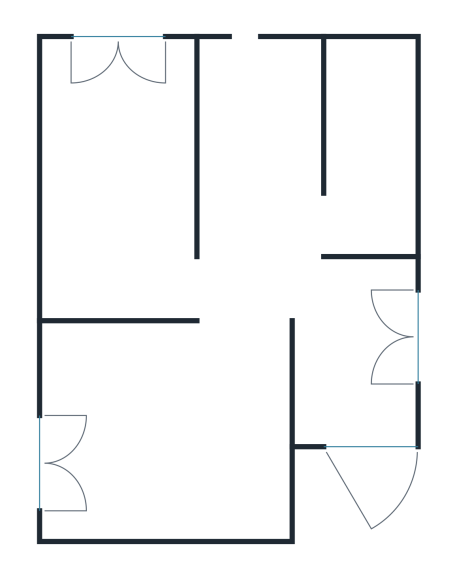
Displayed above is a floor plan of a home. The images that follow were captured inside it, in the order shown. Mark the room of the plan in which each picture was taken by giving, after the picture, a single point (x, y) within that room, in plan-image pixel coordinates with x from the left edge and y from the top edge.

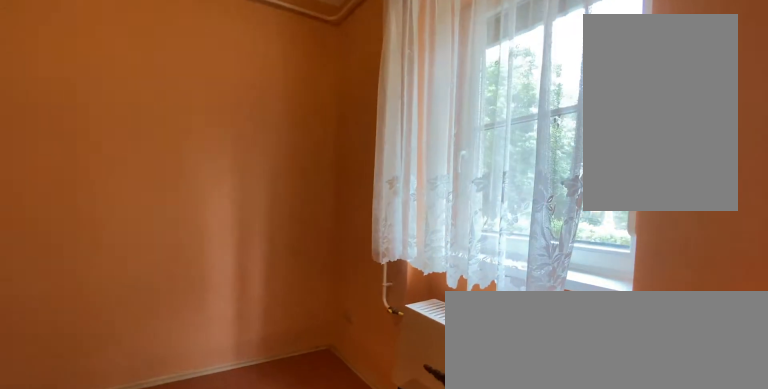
(111, 175)
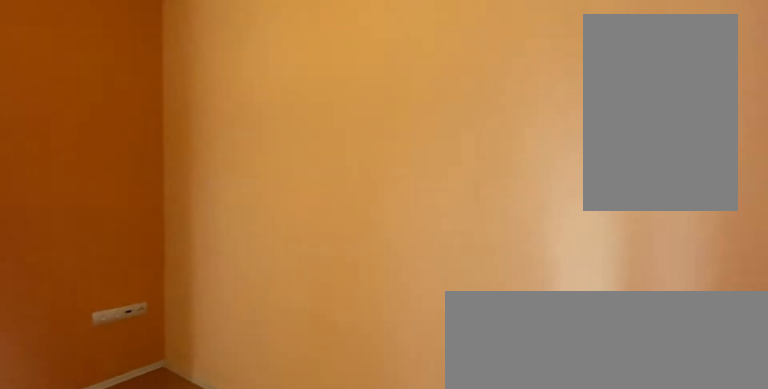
(111, 175)
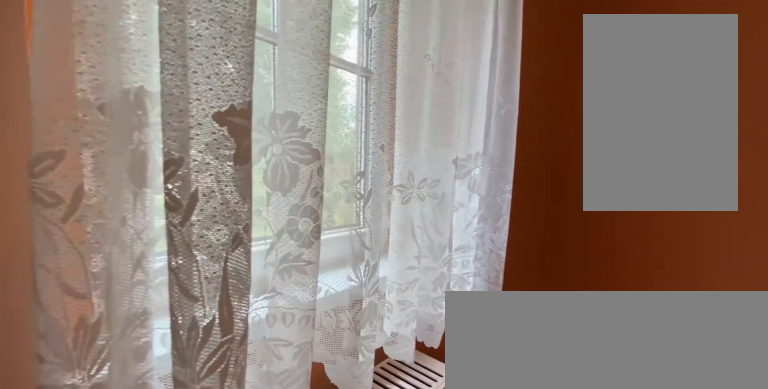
(111, 175)
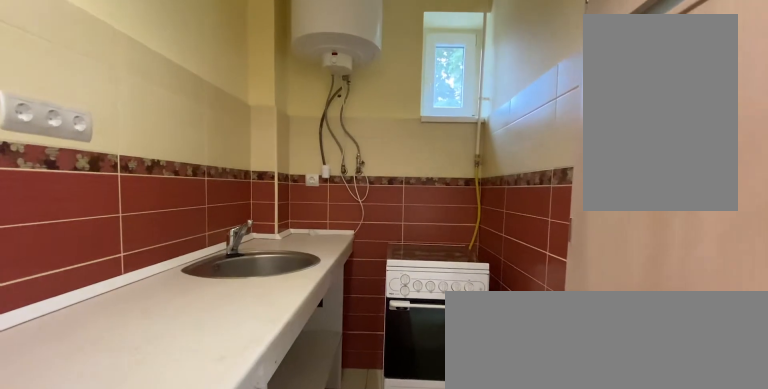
(261, 159)
